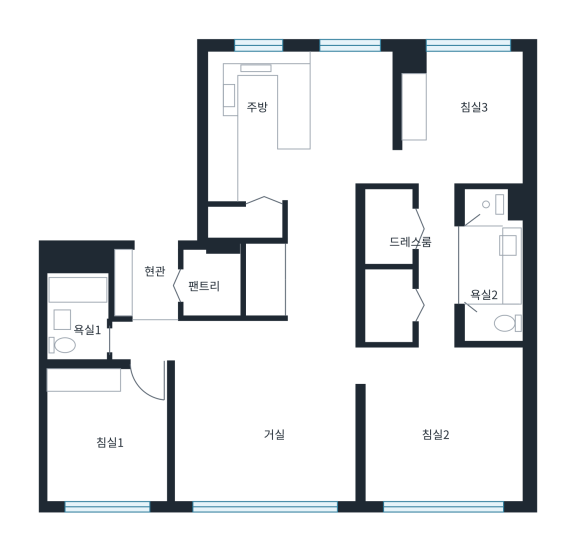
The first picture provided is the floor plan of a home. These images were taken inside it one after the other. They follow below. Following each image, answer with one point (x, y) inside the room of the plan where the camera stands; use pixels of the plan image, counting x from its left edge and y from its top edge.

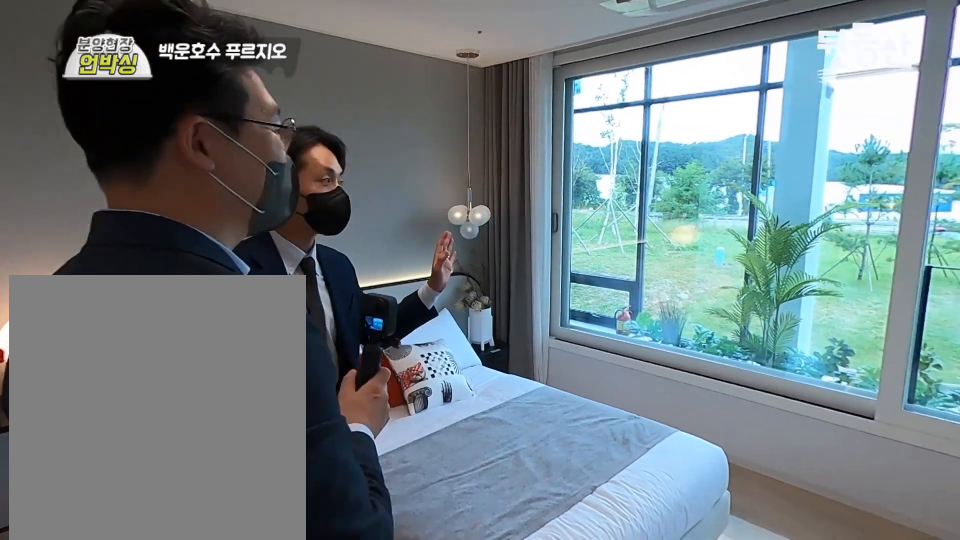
(442, 446)
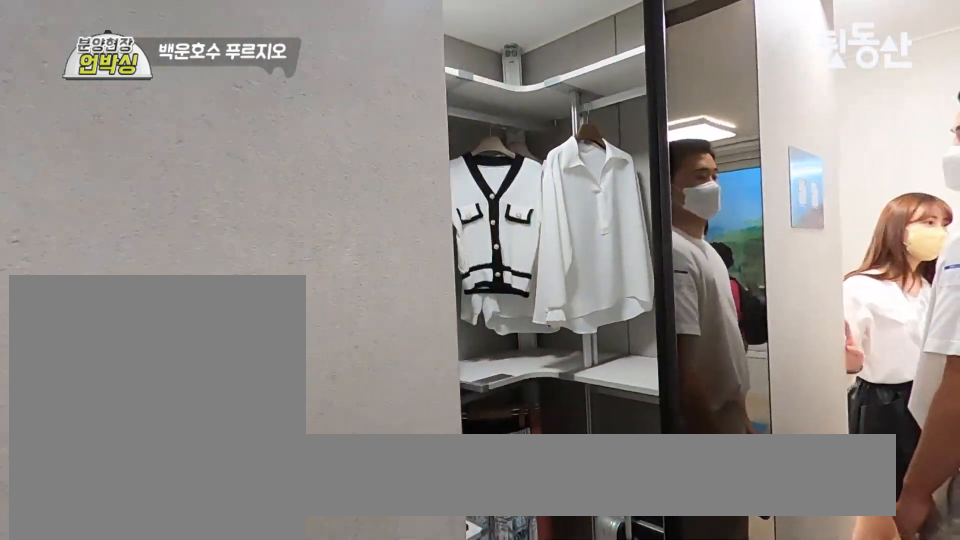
(431, 278)
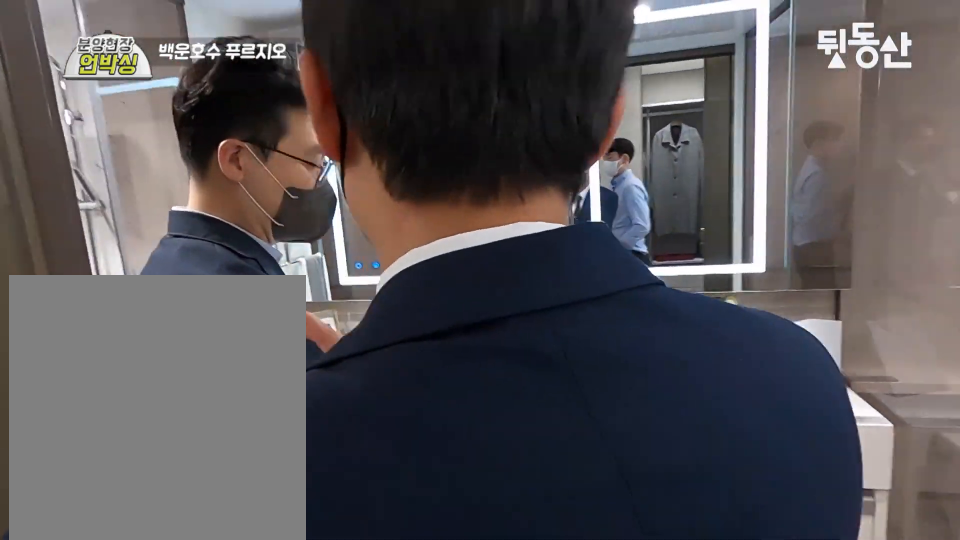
(432, 276)
